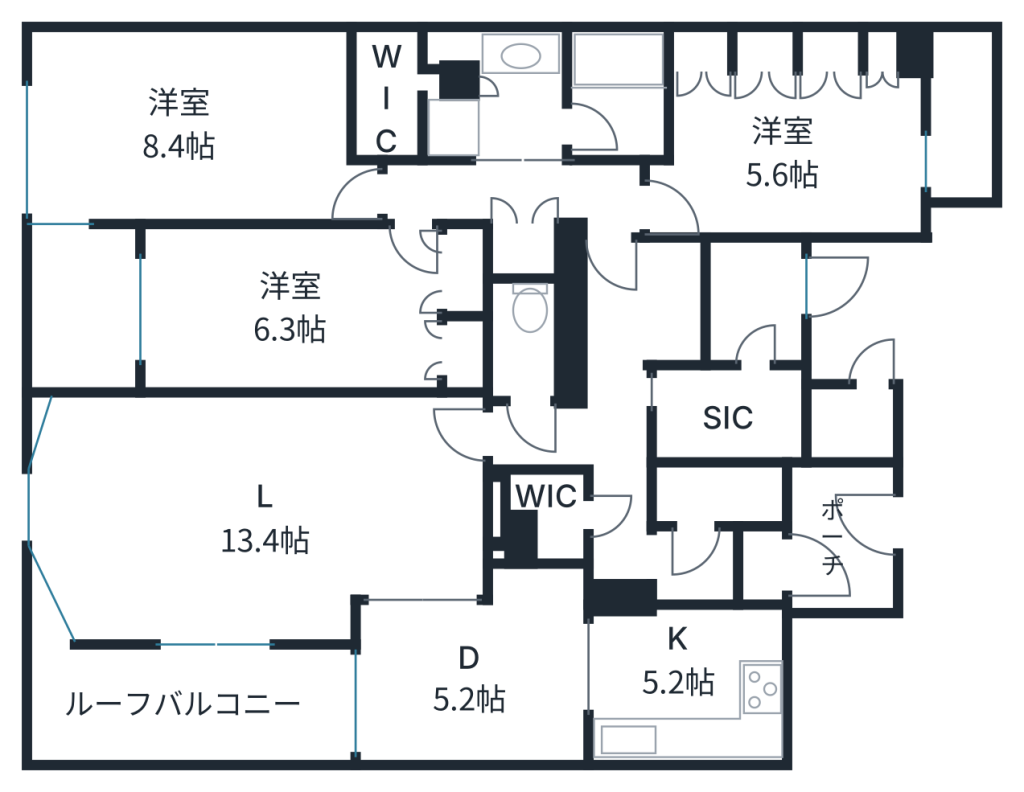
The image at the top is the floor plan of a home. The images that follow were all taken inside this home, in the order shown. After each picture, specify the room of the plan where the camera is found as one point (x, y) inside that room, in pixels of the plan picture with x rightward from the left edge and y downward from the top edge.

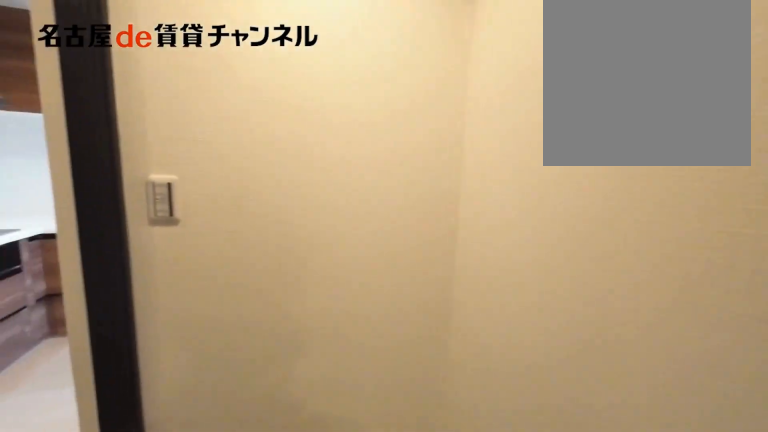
(652, 541)
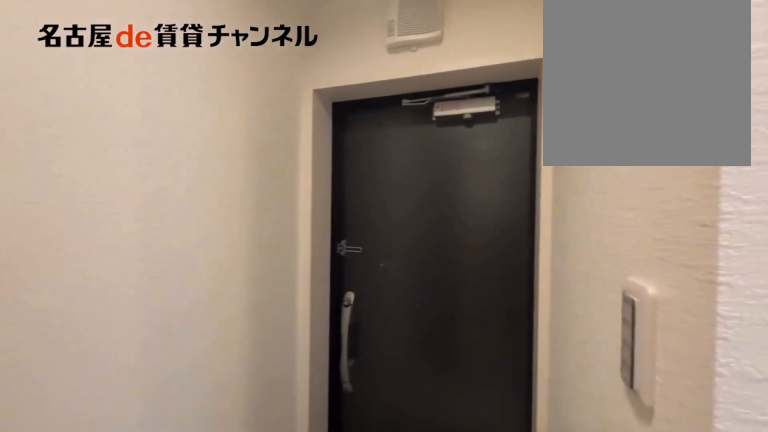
(718, 496)
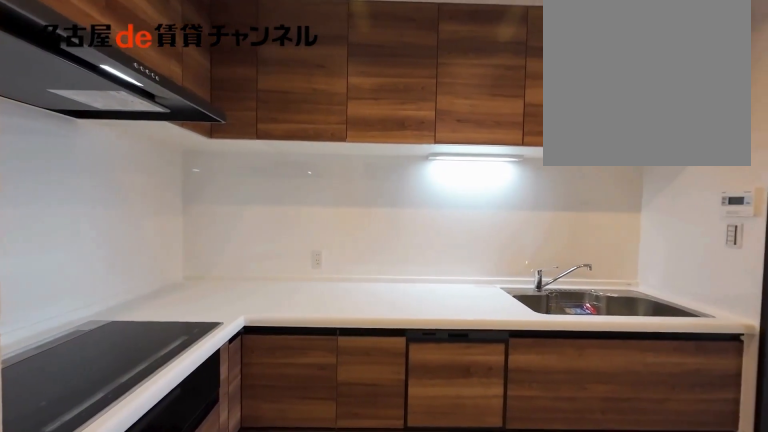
(688, 684)
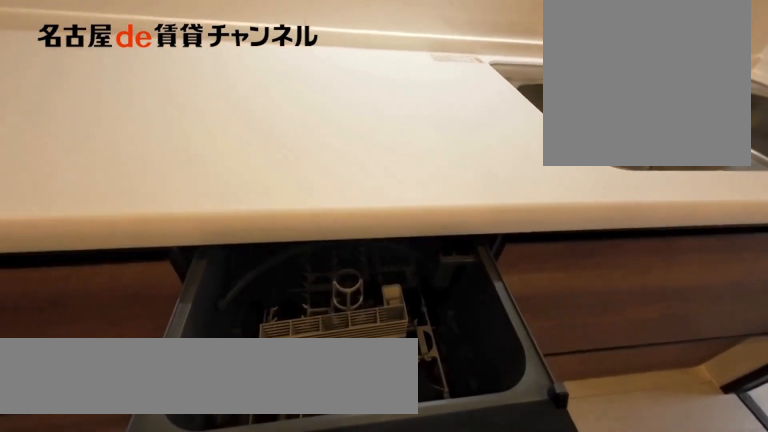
(688, 684)
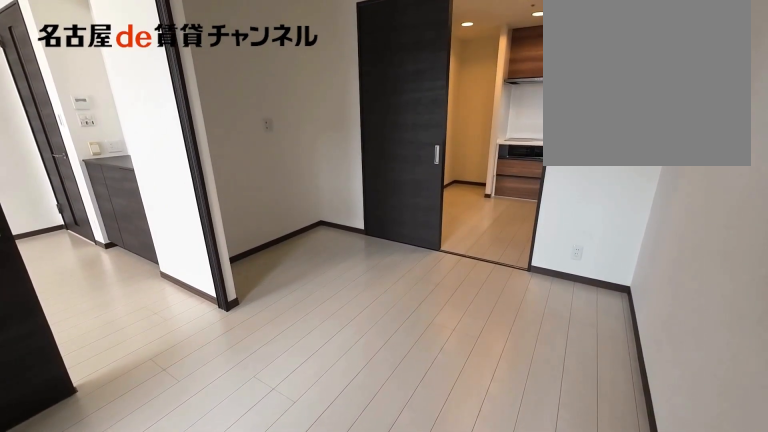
(476, 673)
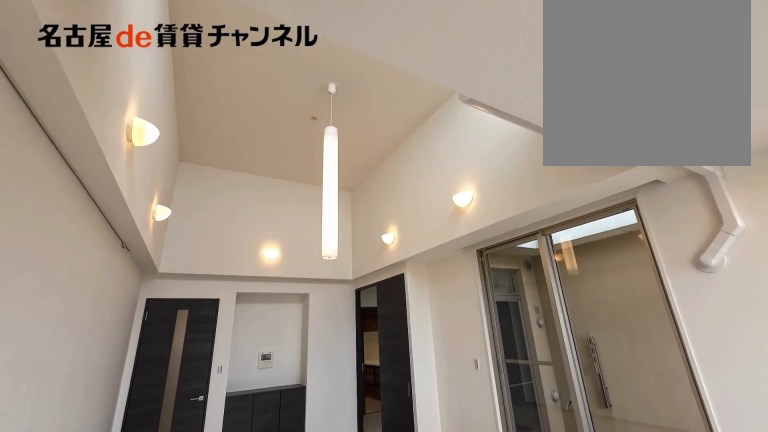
(256, 511)
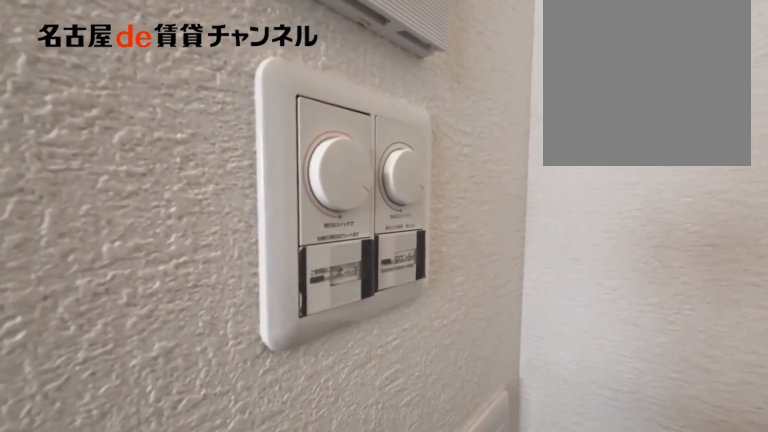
(256, 511)
